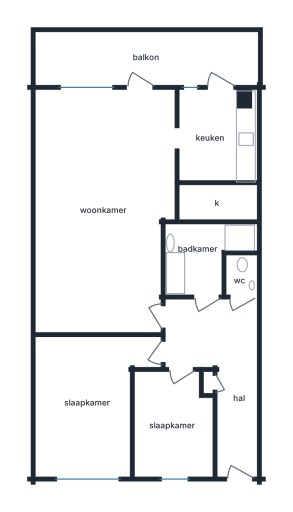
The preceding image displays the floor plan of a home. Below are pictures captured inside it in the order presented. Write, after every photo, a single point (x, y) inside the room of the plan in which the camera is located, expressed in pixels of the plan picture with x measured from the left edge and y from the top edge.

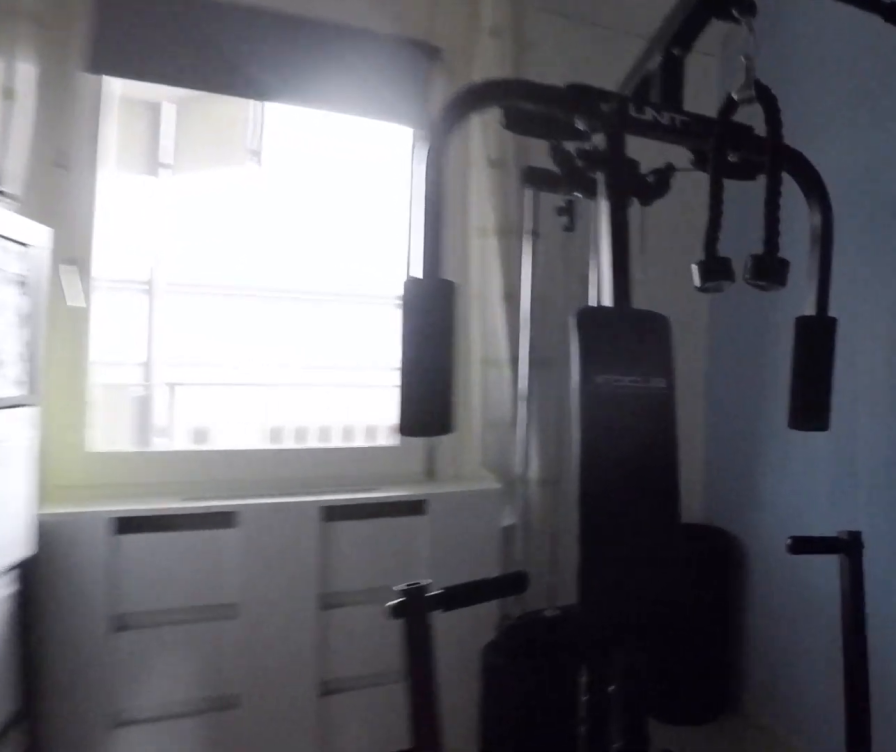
(172, 424)
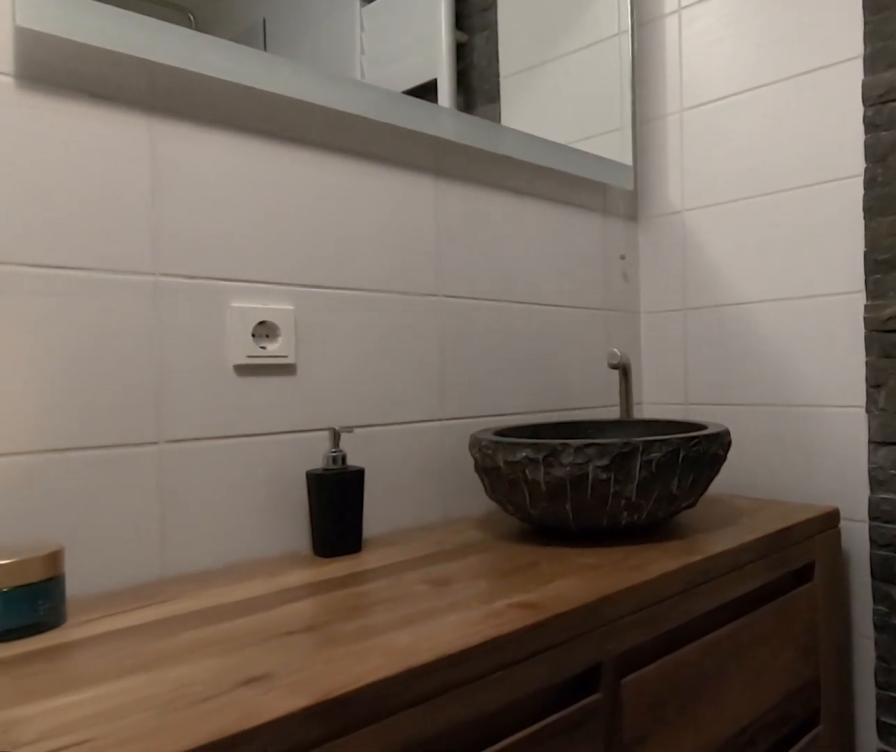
(200, 255)
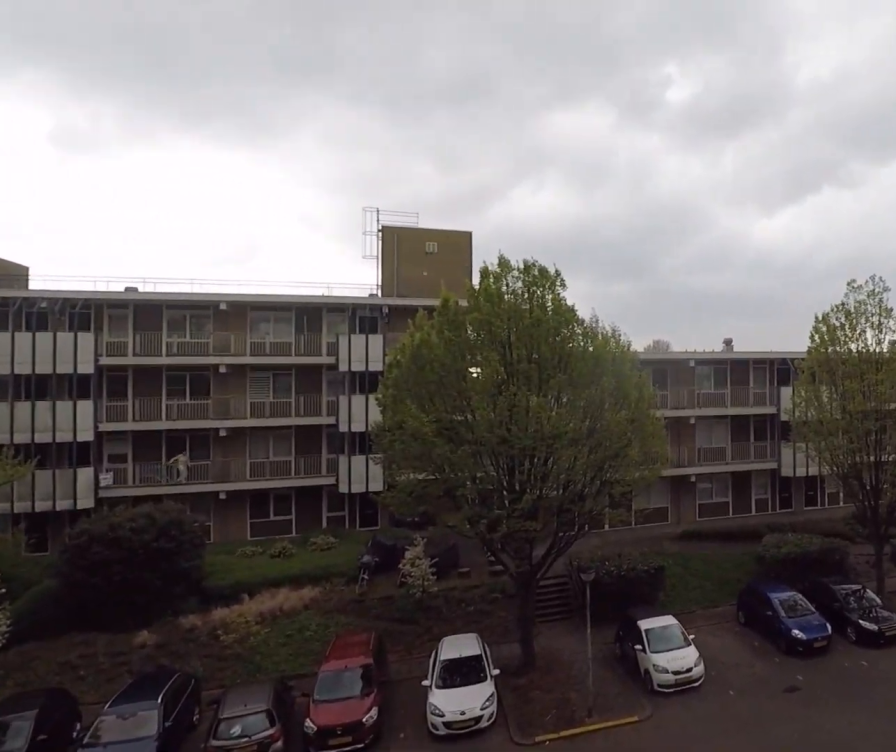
(146, 57)
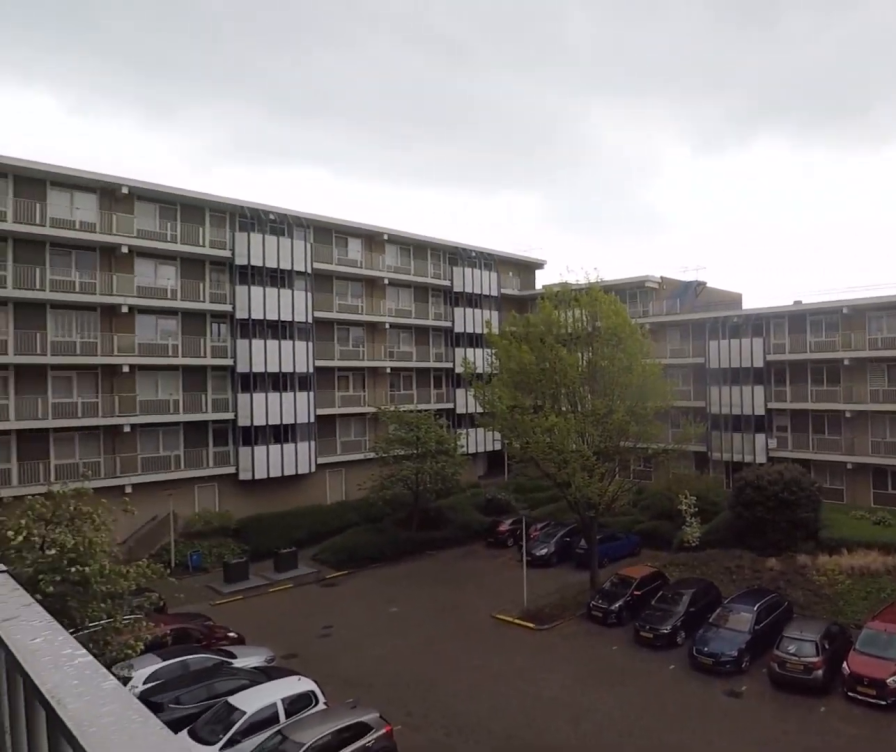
(146, 57)
